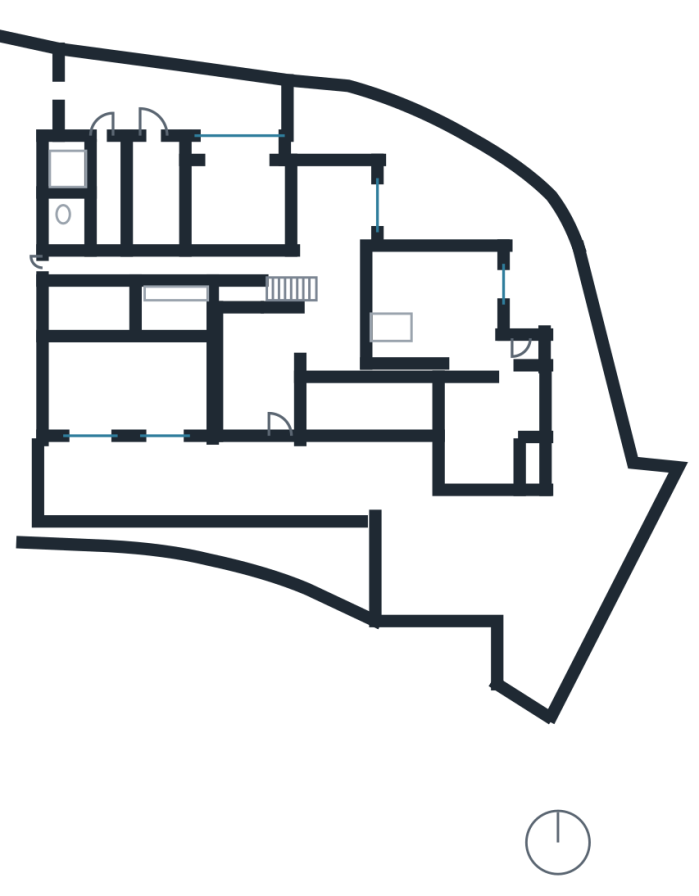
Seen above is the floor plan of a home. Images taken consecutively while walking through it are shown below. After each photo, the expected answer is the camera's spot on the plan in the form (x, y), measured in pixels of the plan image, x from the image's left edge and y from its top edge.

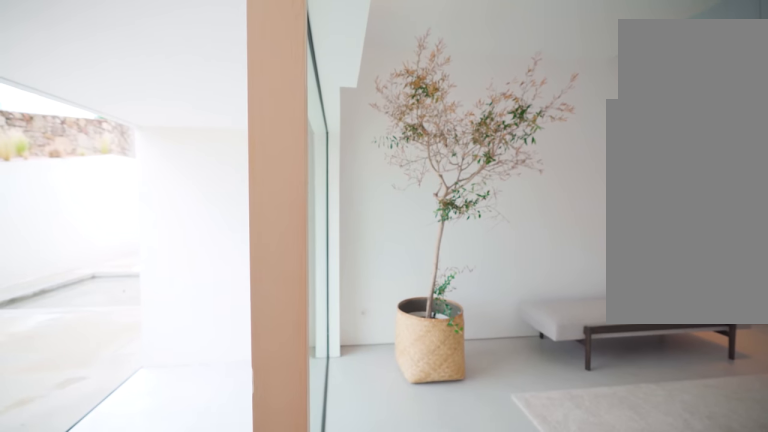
(279, 416)
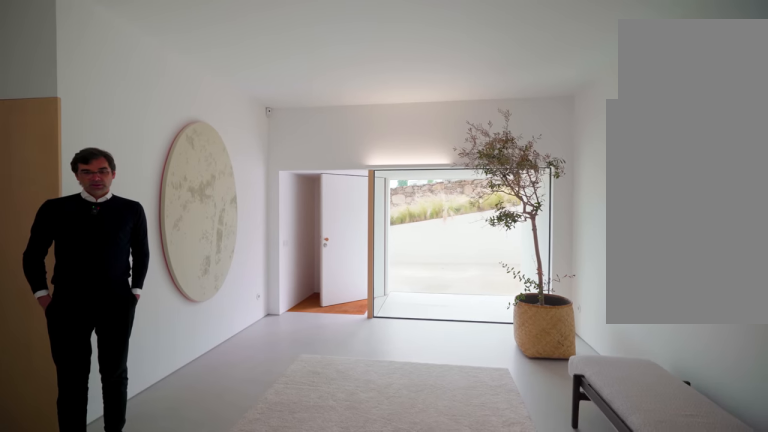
(238, 332)
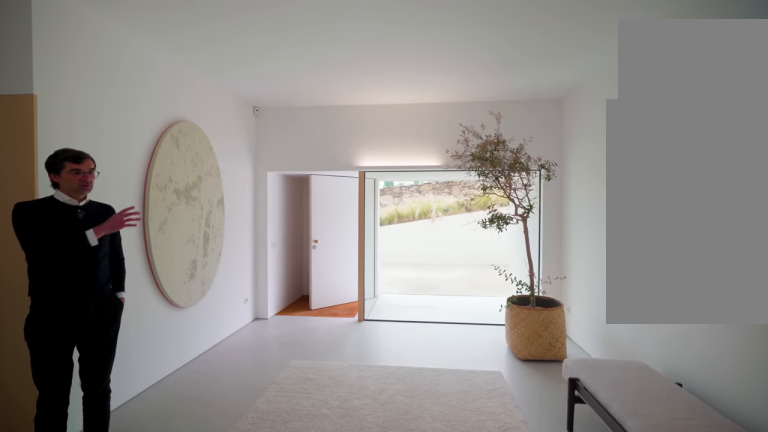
(243, 330)
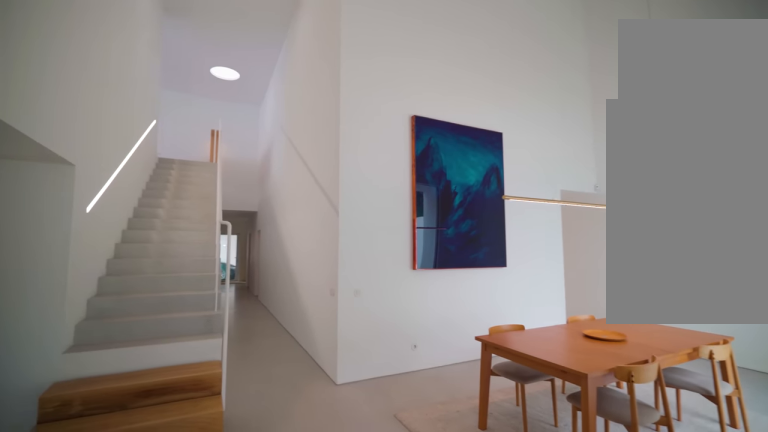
(352, 282)
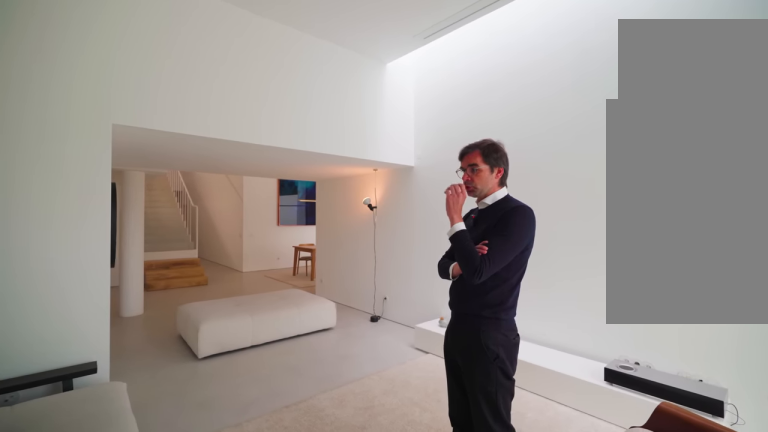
(483, 351)
